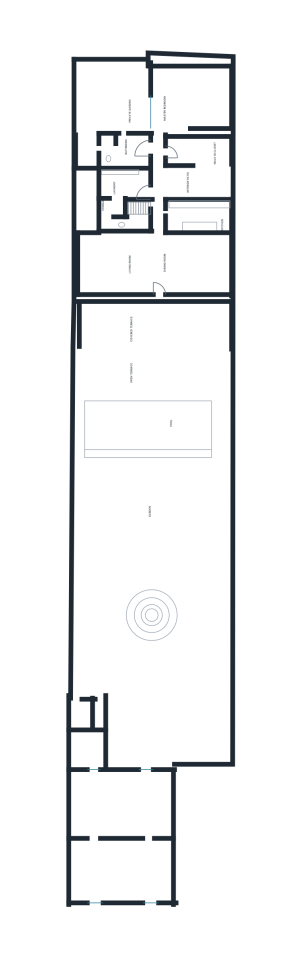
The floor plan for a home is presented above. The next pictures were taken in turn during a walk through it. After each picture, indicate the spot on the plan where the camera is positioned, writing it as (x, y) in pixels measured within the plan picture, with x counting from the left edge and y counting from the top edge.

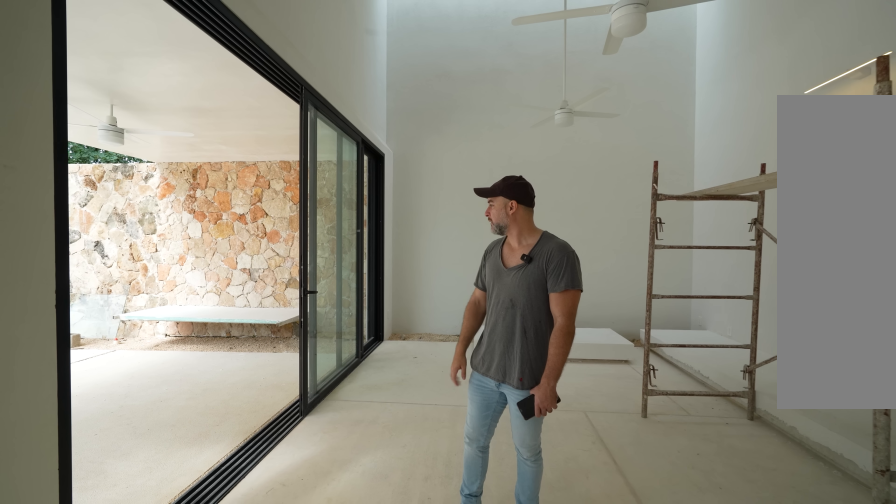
(125, 284)
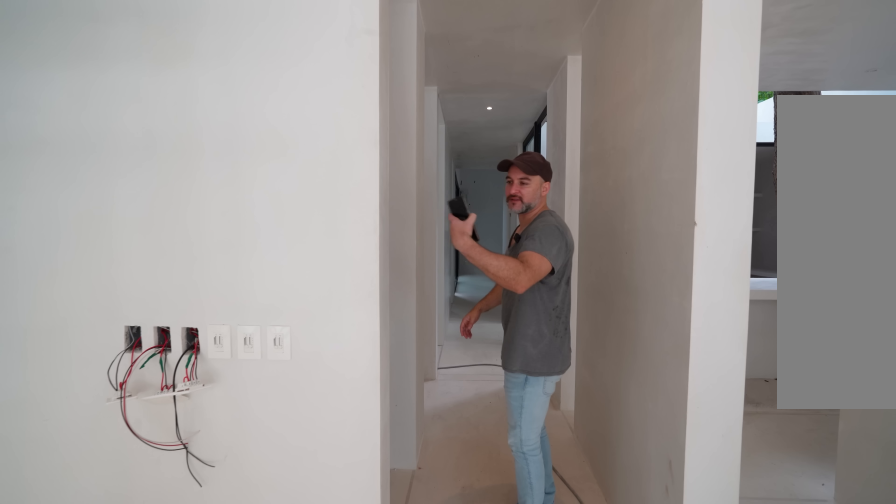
(154, 265)
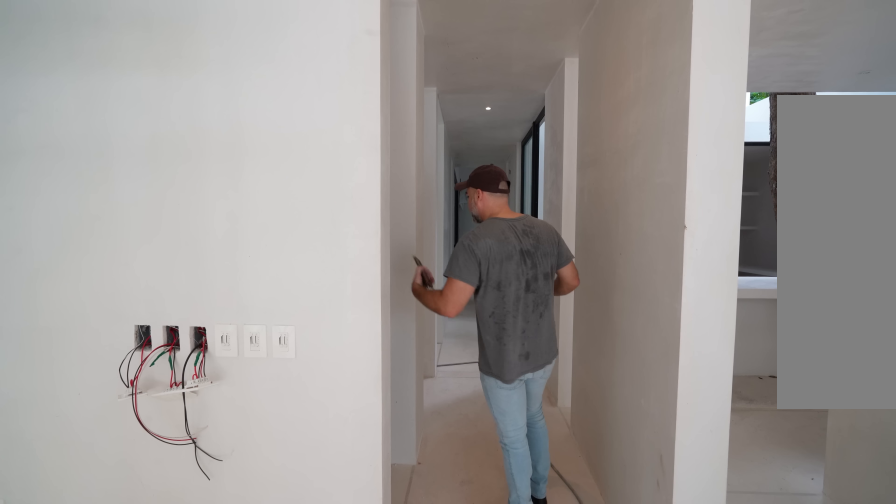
(154, 265)
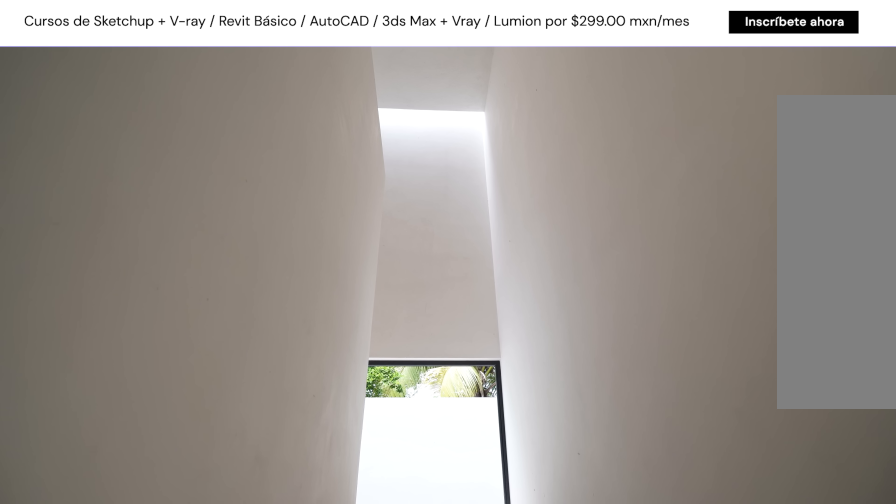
(154, 217)
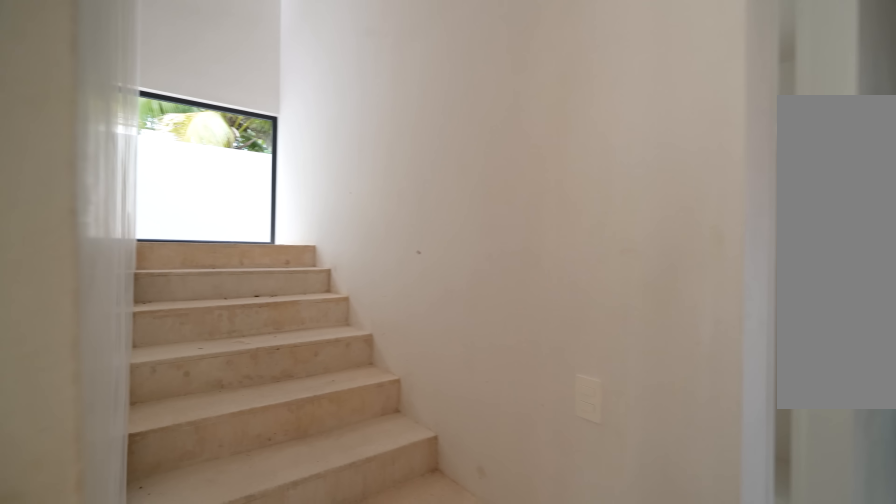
(154, 211)
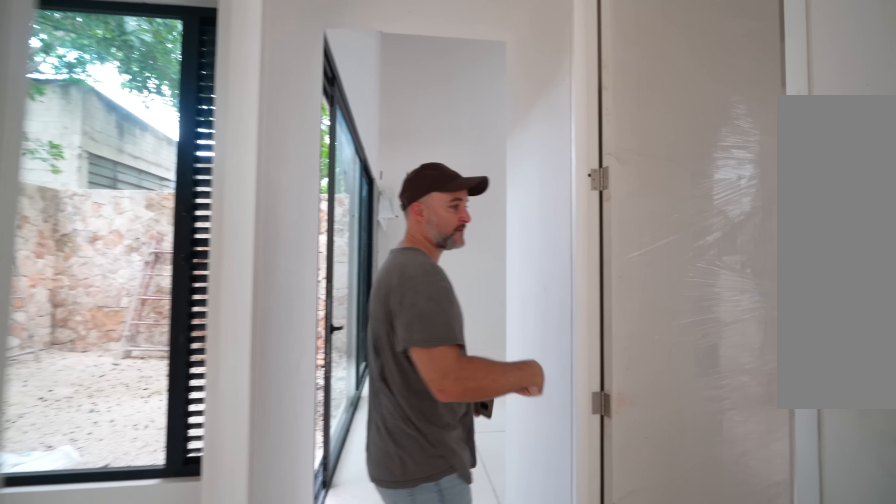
(157, 179)
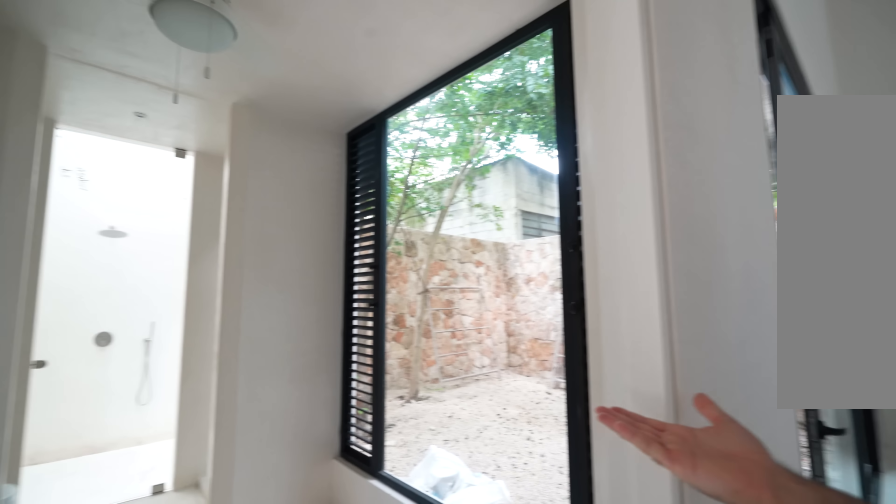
(157, 157)
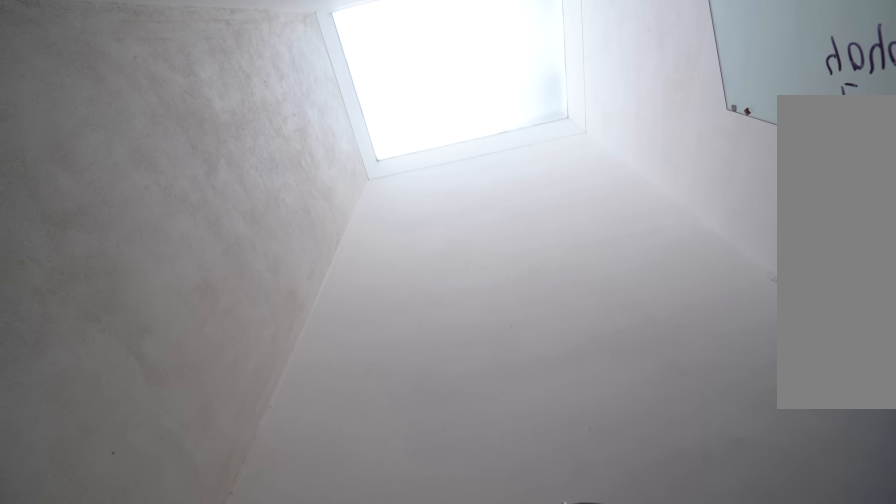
(125, 151)
